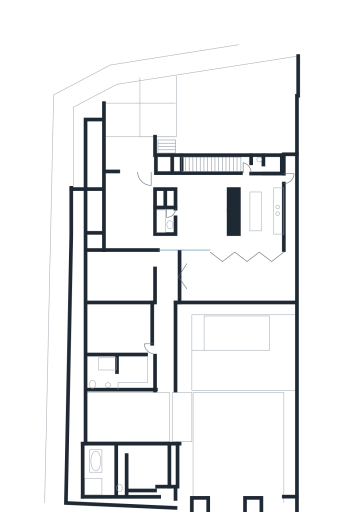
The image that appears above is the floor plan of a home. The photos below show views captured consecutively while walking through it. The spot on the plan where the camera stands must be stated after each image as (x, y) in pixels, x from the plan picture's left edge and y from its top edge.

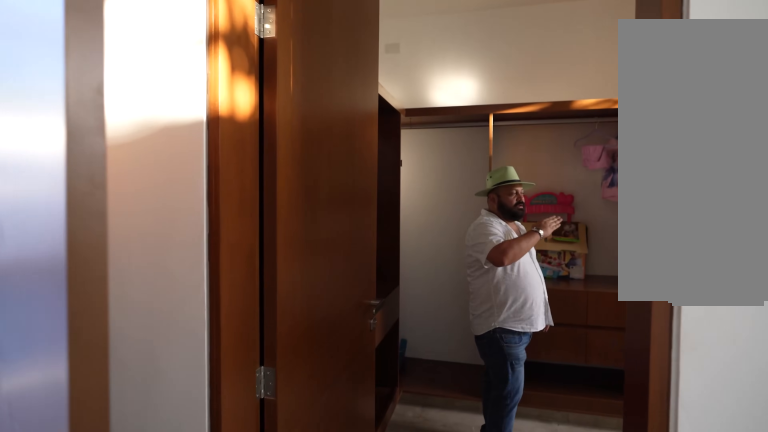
(142, 343)
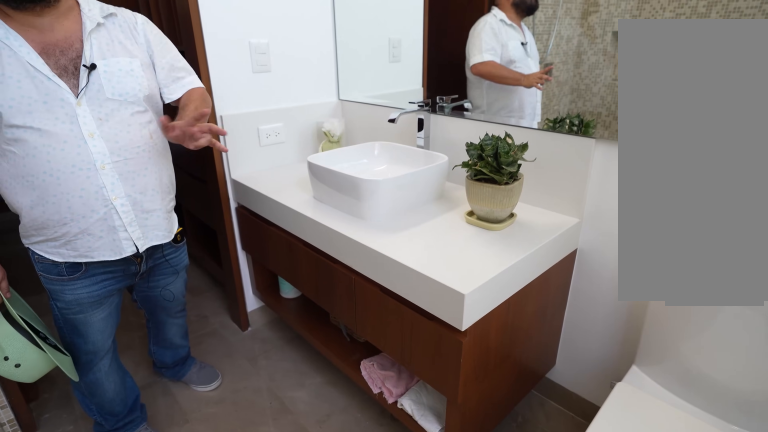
(100, 377)
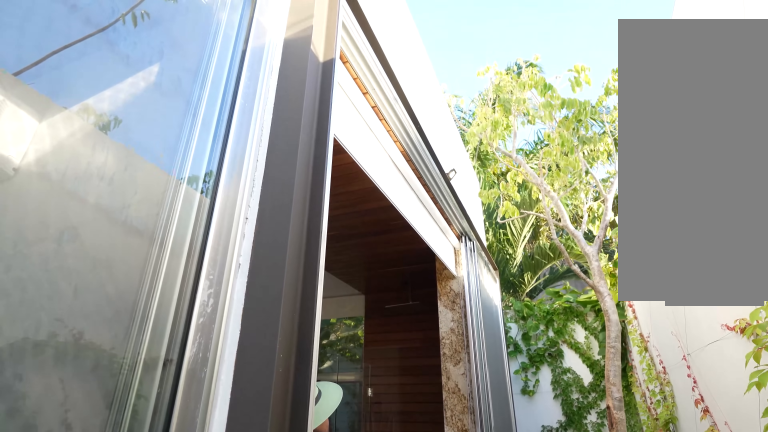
(74, 435)
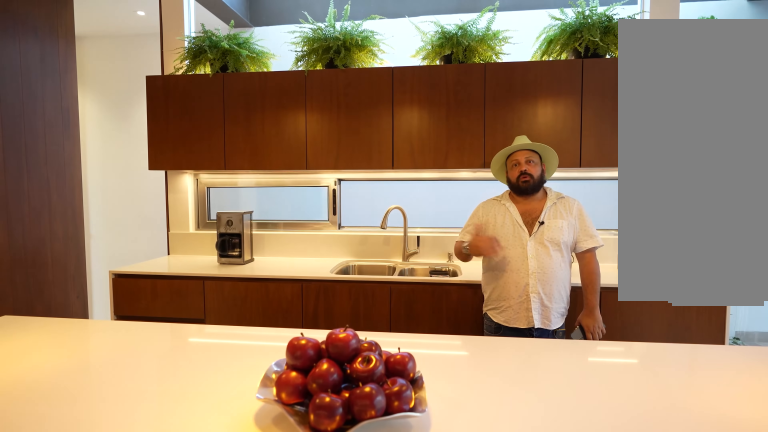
(243, 208)
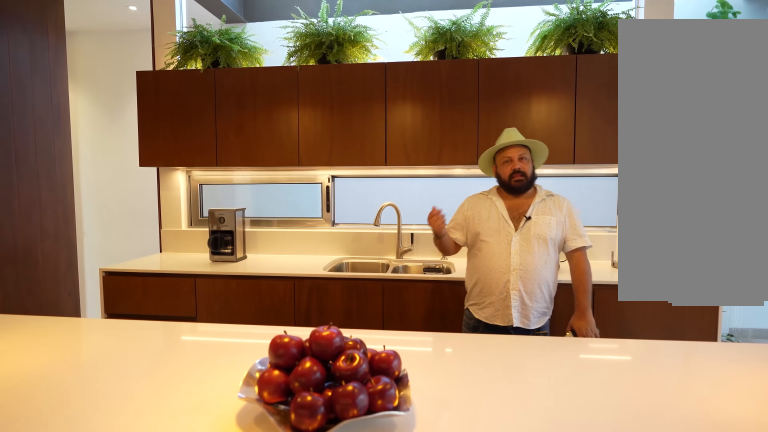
(243, 208)
